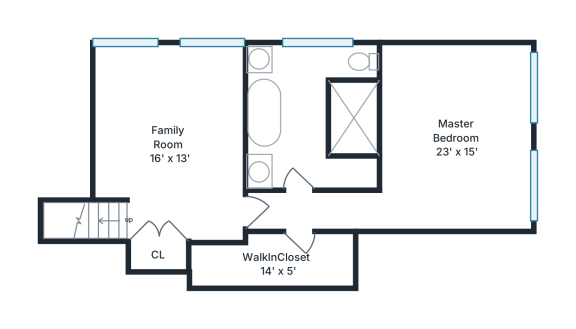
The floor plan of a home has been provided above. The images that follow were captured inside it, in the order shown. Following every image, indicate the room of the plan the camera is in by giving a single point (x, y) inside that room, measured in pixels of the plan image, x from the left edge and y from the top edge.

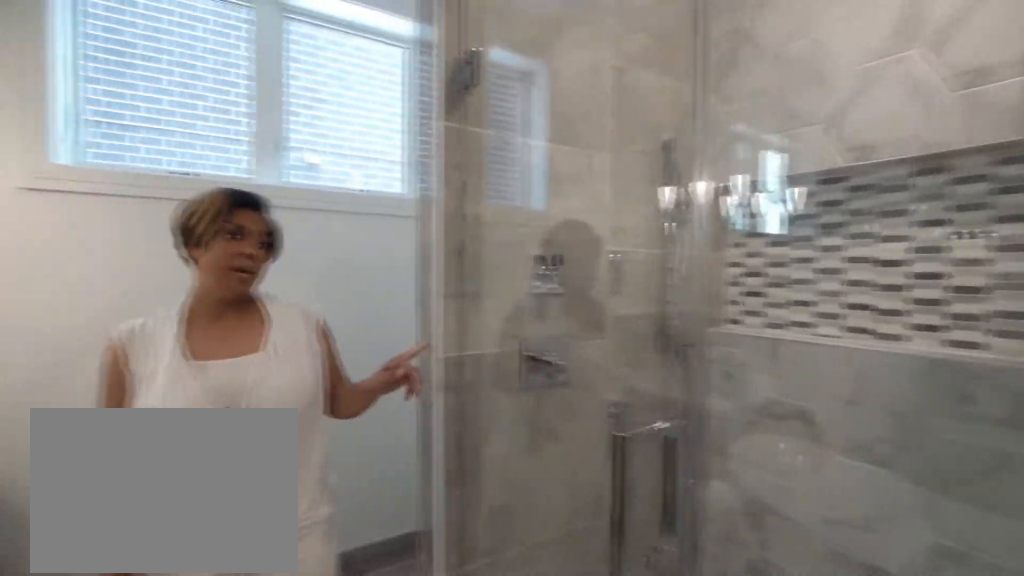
(313, 118)
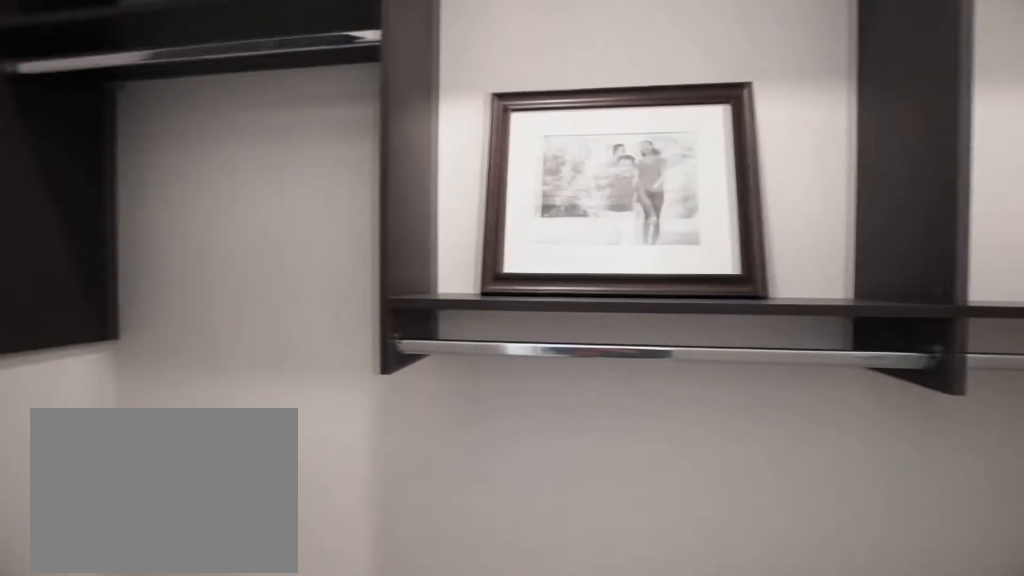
(275, 261)
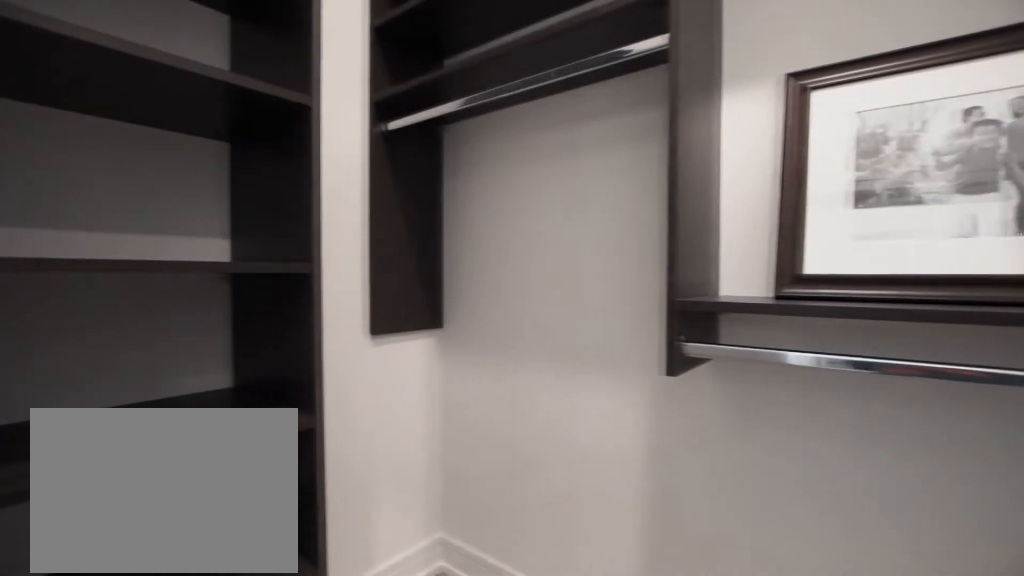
(275, 261)
